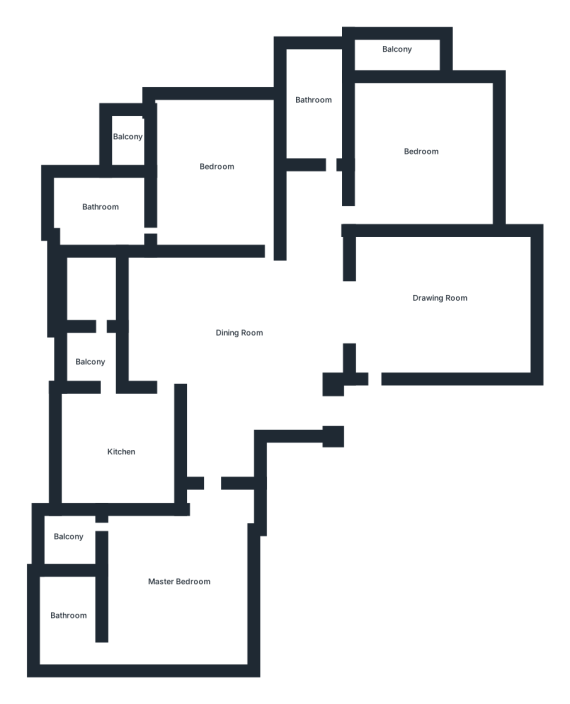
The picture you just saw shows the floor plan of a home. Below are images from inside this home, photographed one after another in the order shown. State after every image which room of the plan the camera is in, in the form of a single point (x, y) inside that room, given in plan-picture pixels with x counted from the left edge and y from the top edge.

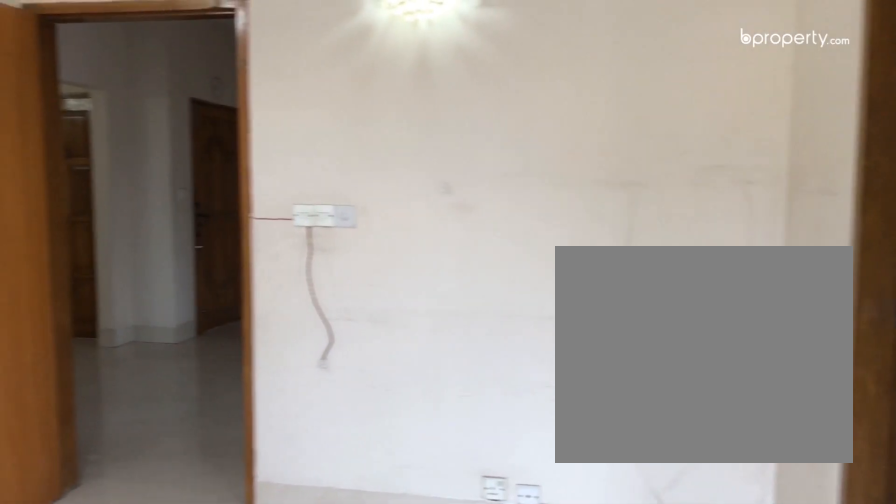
(219, 177)
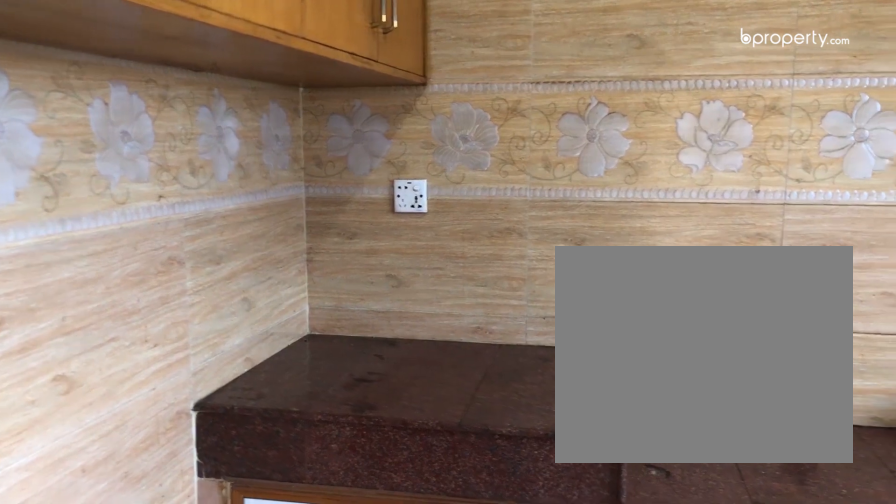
(117, 455)
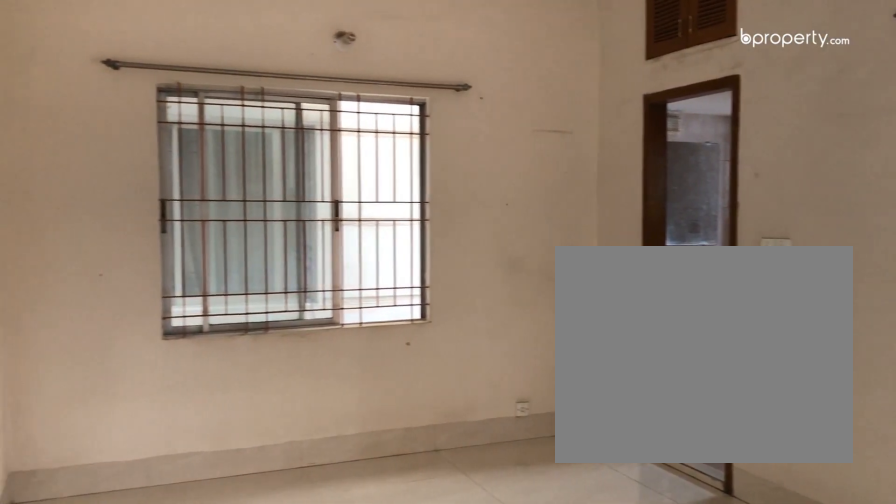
(179, 580)
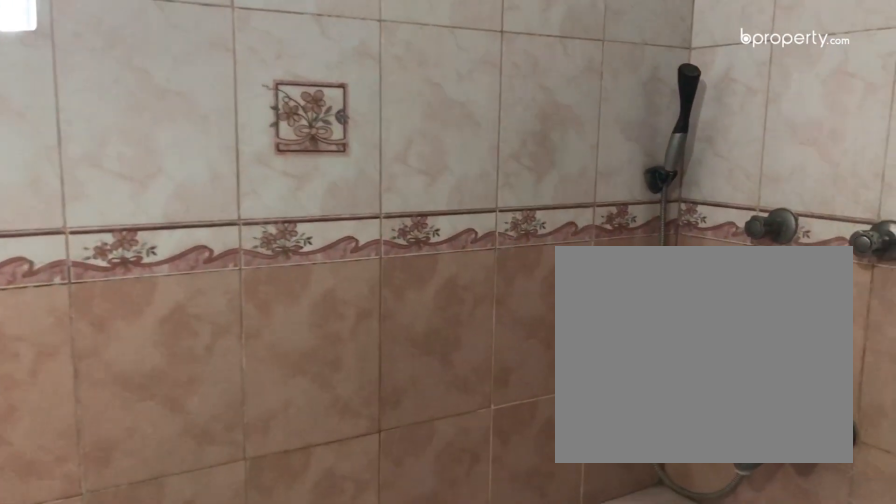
(70, 625)
